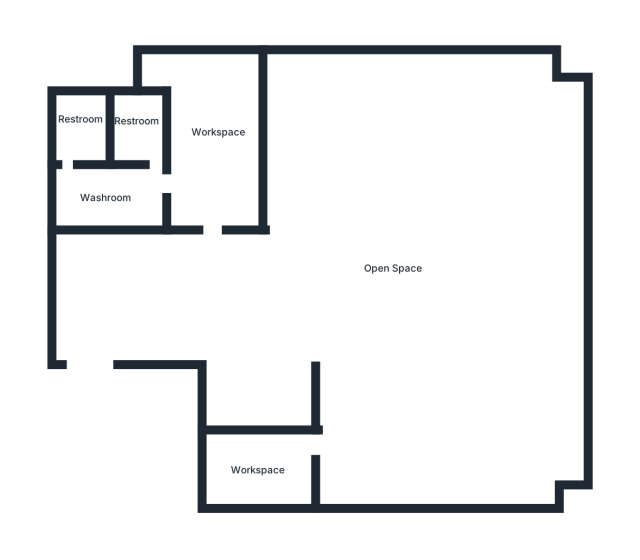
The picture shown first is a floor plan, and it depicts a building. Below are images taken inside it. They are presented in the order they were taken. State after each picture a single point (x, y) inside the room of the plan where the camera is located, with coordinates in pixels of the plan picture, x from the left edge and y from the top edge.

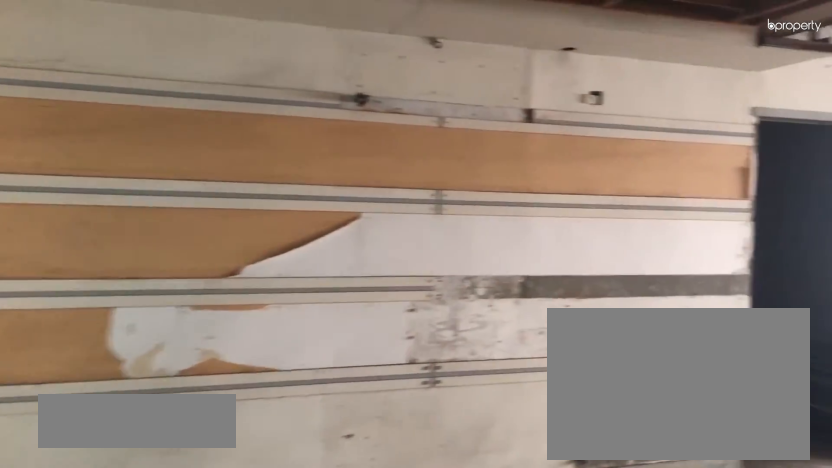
(86, 303)
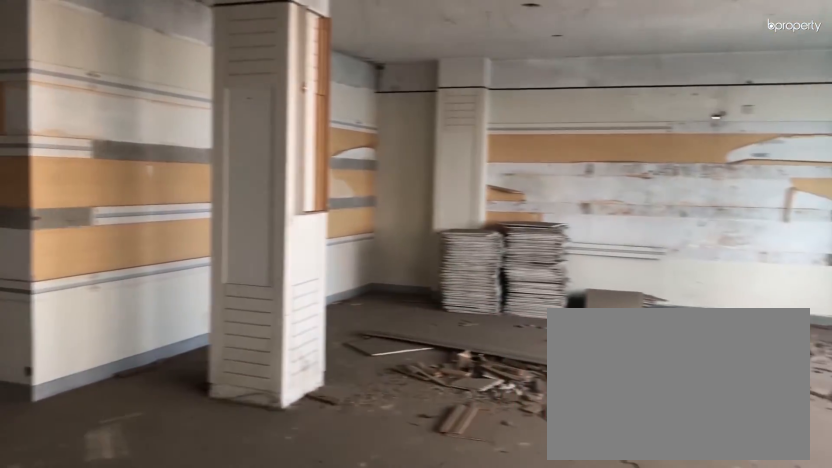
(398, 250)
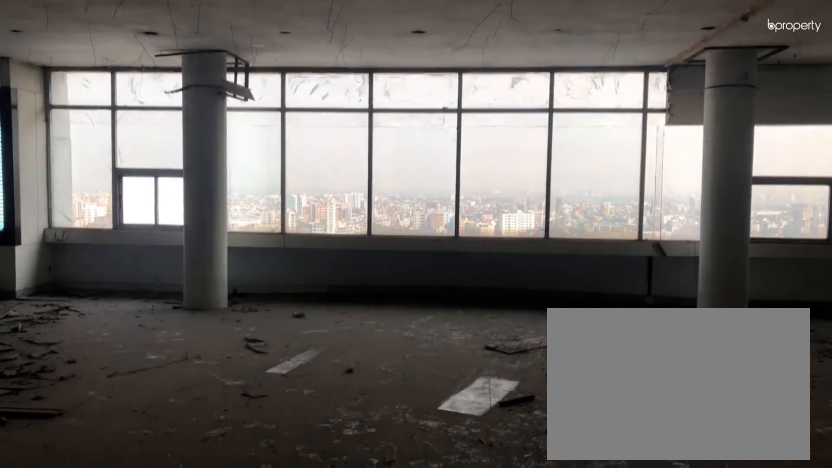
(399, 250)
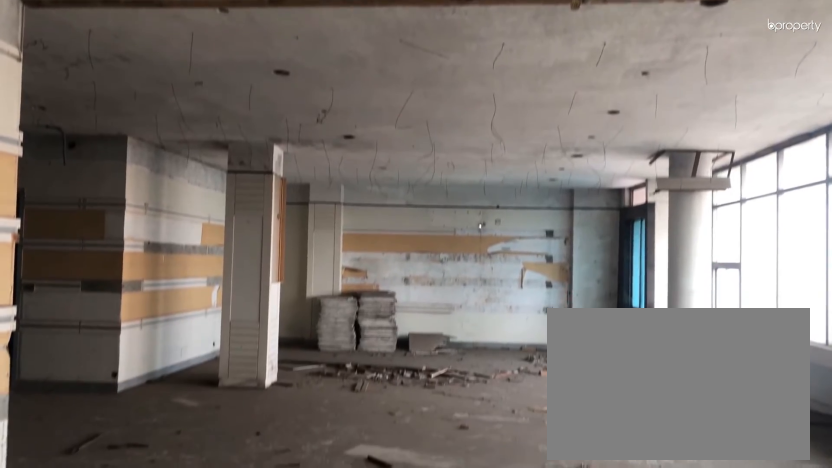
(398, 250)
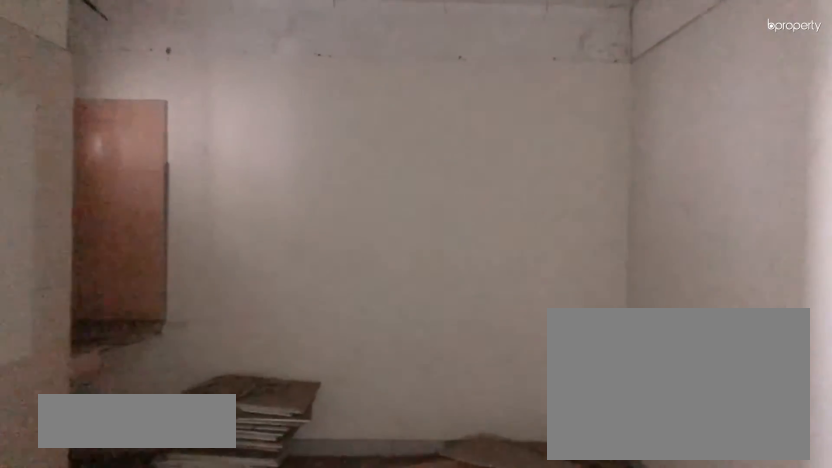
(210, 151)
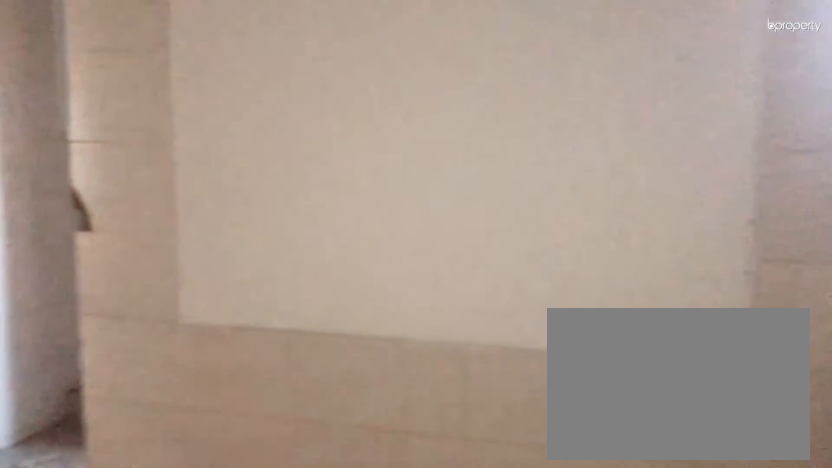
(210, 151)
